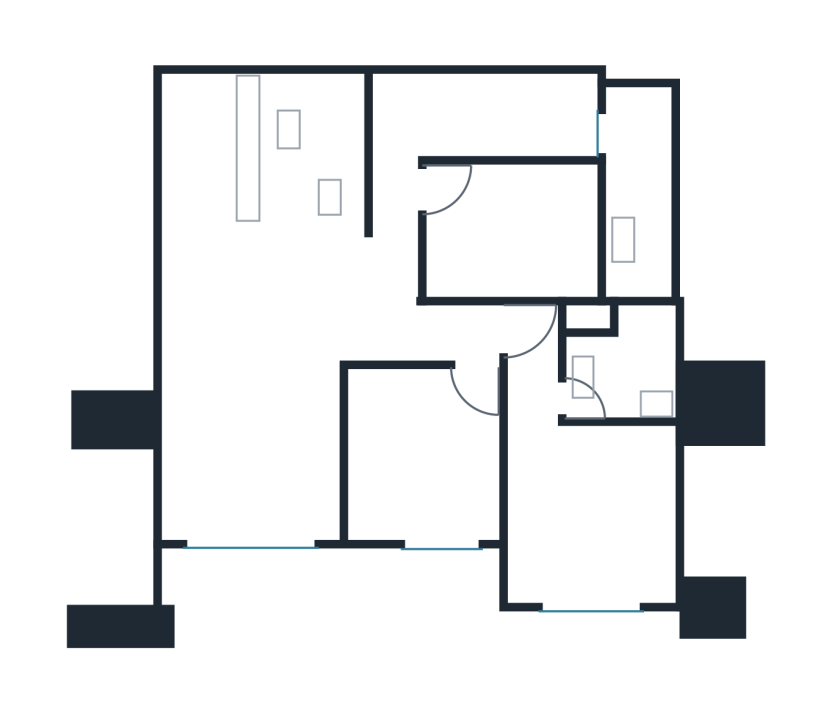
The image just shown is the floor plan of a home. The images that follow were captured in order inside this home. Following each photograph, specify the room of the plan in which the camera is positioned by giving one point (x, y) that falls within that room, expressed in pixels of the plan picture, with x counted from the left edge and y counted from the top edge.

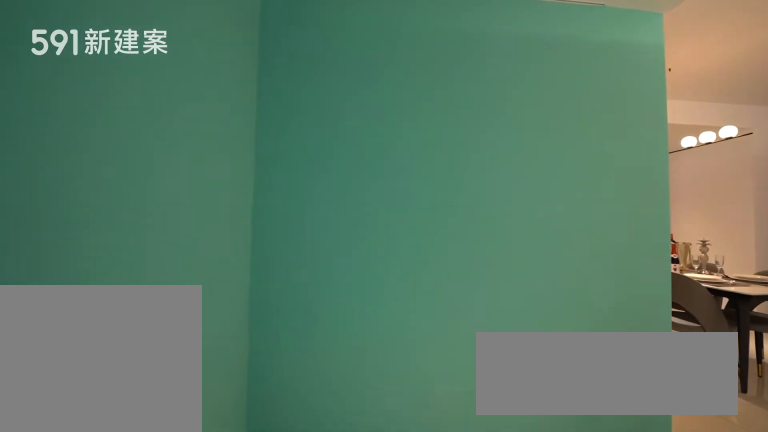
(207, 153)
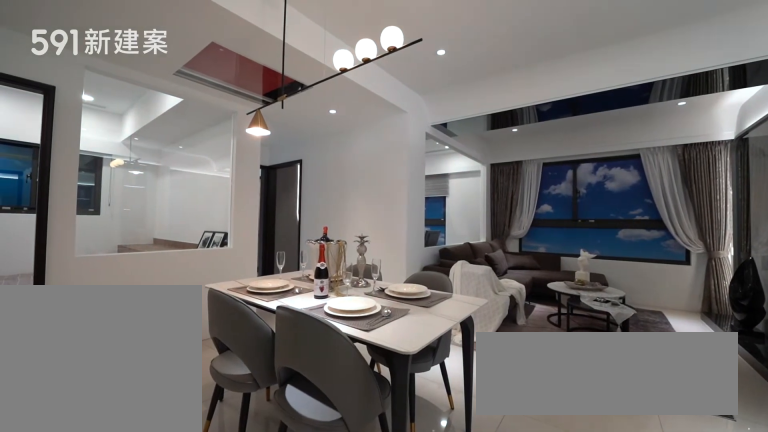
(270, 298)
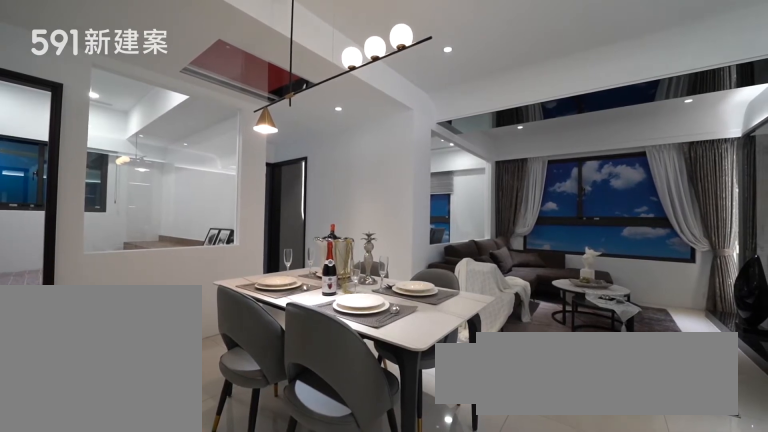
(270, 298)
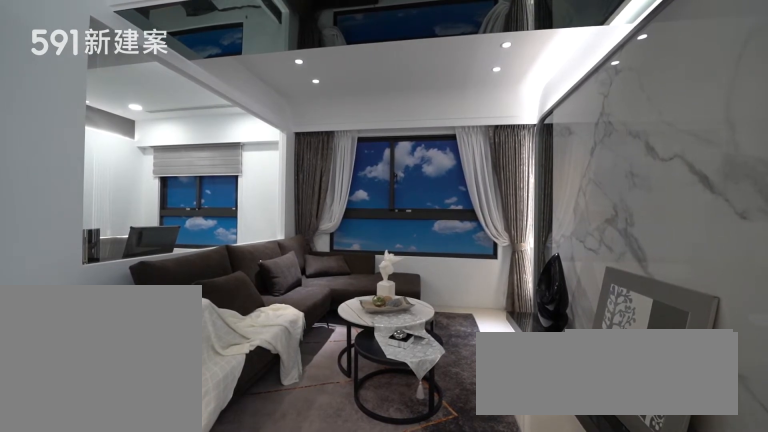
(251, 451)
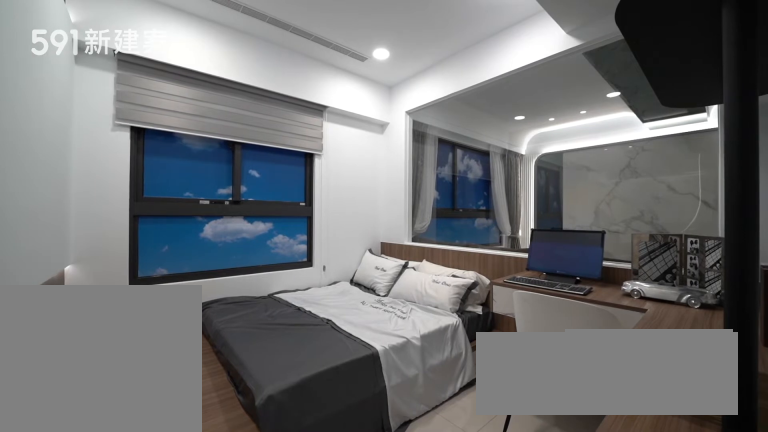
(423, 453)
